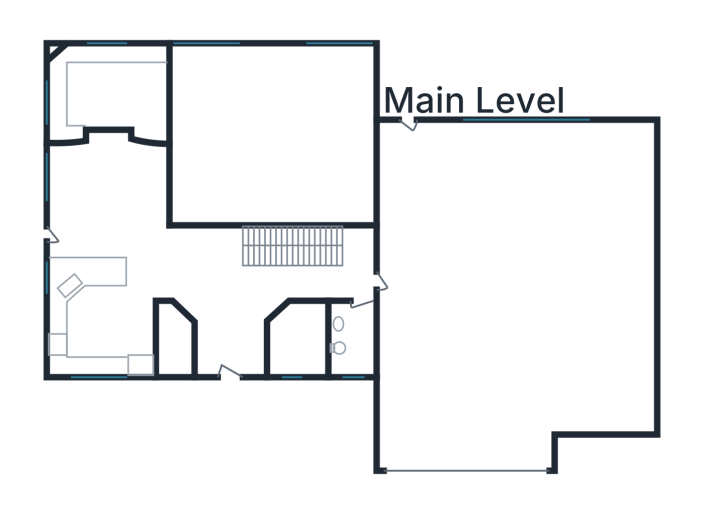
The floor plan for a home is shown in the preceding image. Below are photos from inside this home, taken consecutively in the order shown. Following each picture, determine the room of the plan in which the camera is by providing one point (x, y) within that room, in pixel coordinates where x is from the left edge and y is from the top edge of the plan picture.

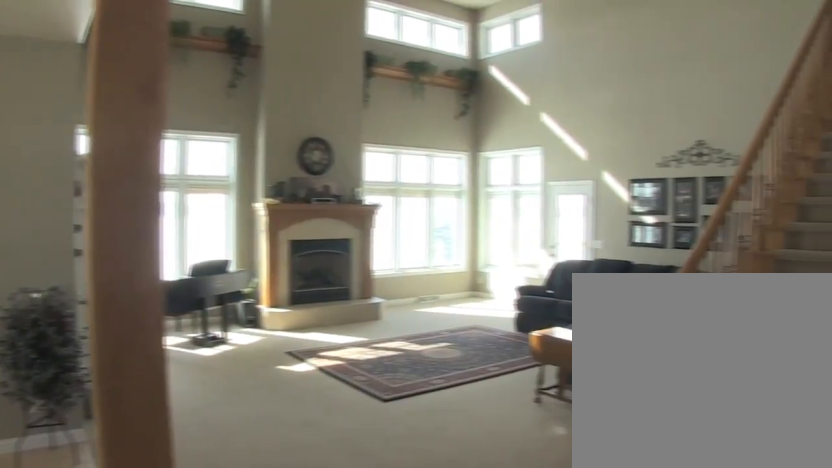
(273, 137)
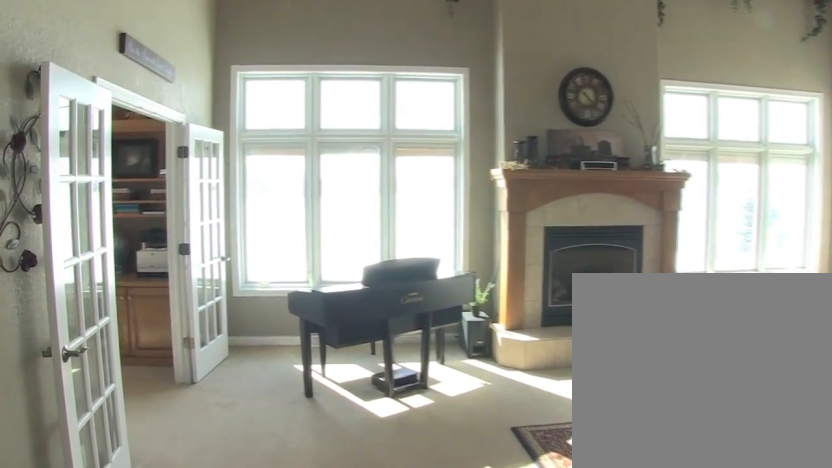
(273, 137)
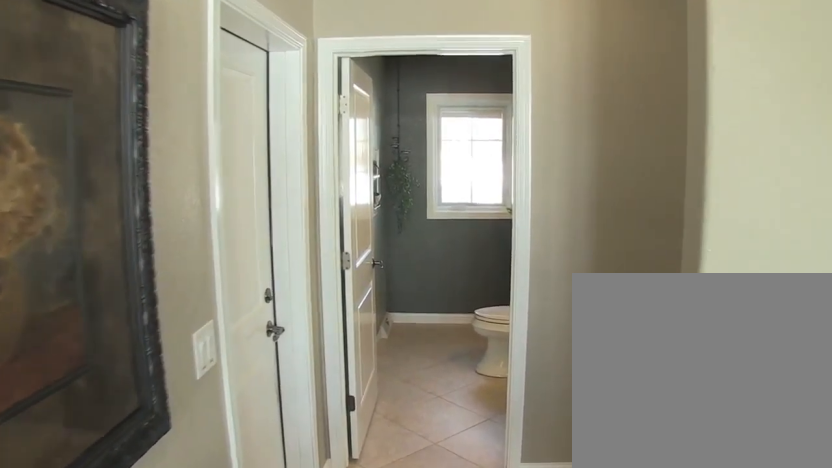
(340, 271)
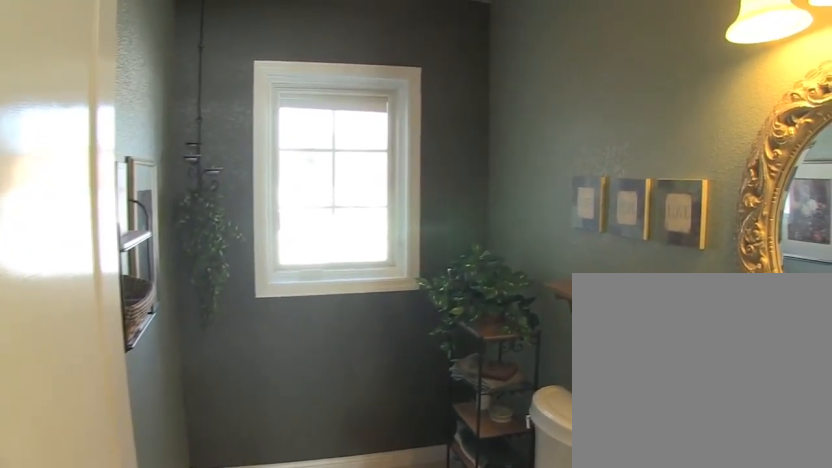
(353, 339)
